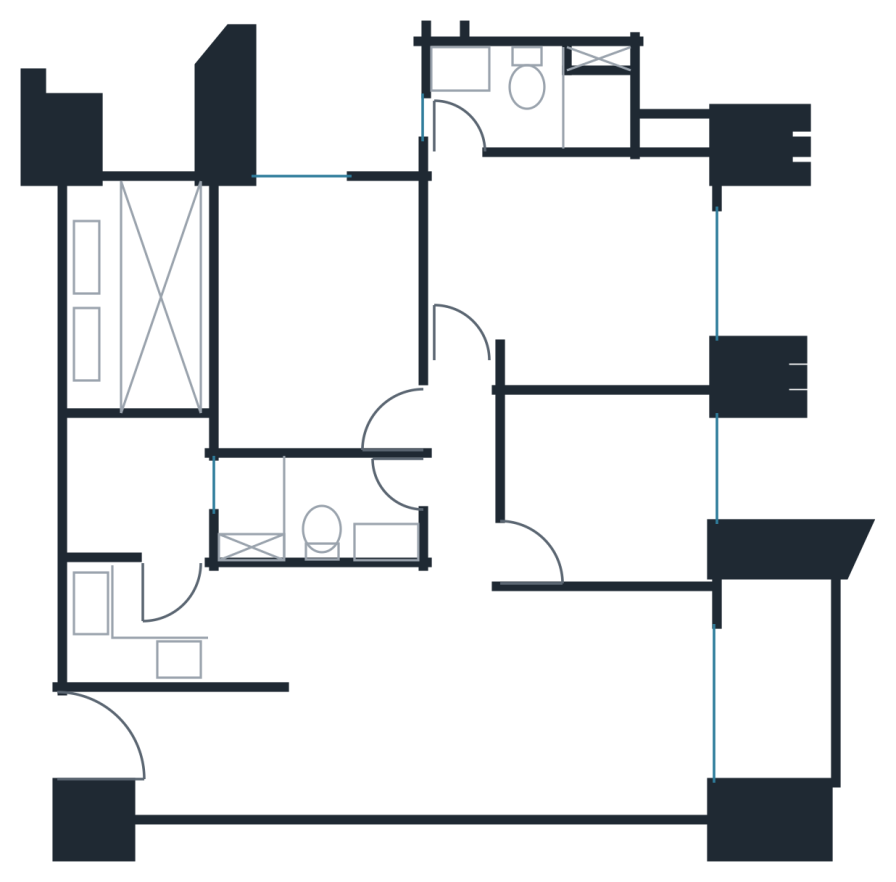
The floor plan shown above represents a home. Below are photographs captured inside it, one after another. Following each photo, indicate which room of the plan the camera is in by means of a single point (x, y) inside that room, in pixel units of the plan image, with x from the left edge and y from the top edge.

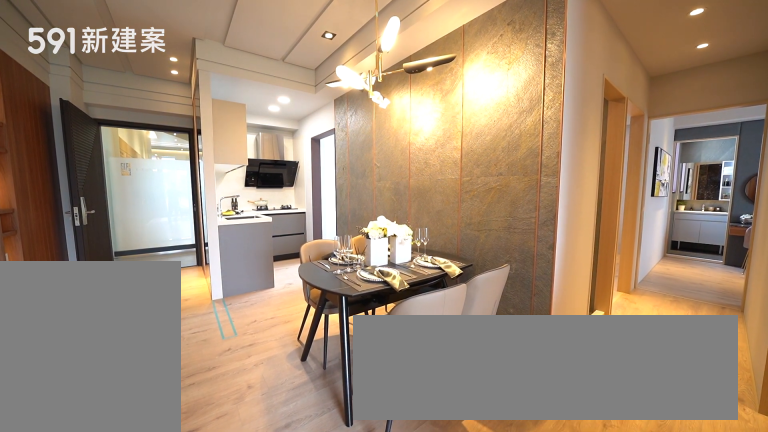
(351, 663)
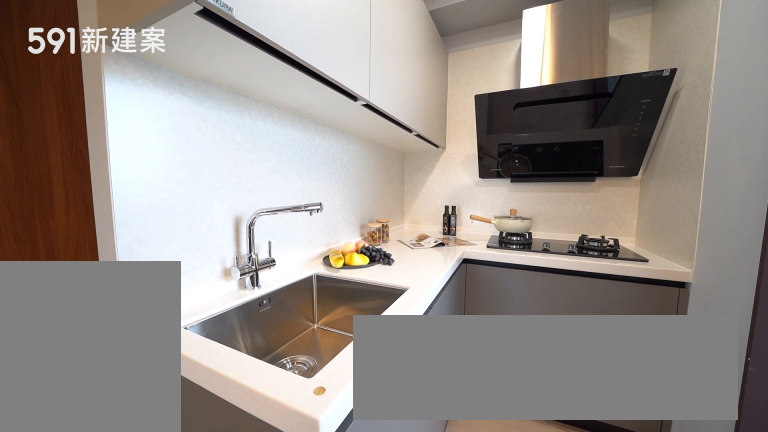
(180, 626)
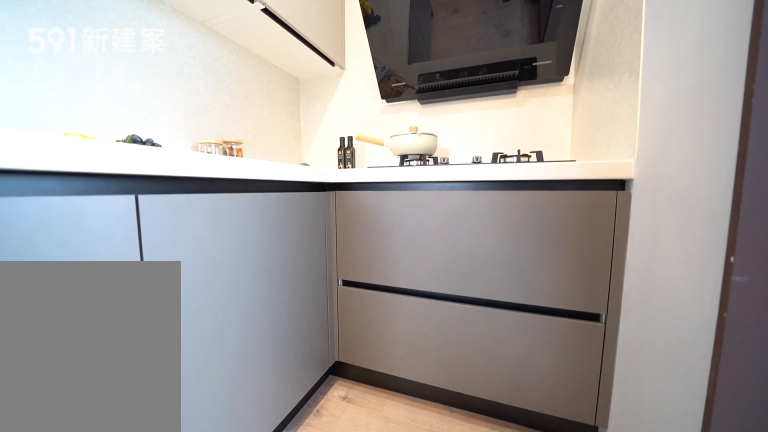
(180, 626)
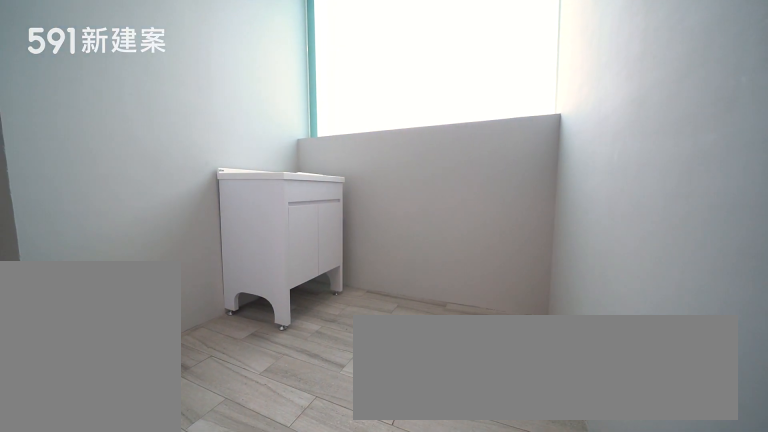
(132, 488)
